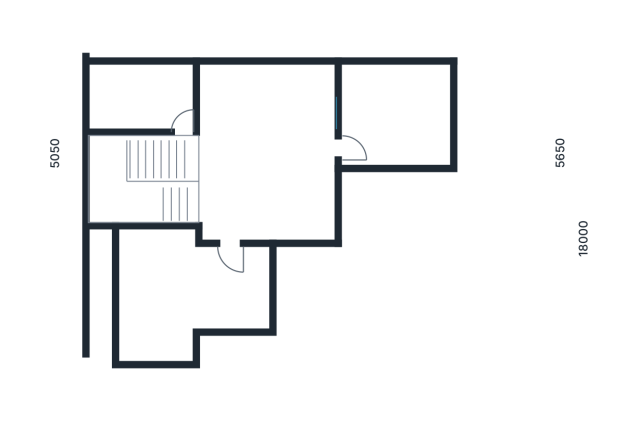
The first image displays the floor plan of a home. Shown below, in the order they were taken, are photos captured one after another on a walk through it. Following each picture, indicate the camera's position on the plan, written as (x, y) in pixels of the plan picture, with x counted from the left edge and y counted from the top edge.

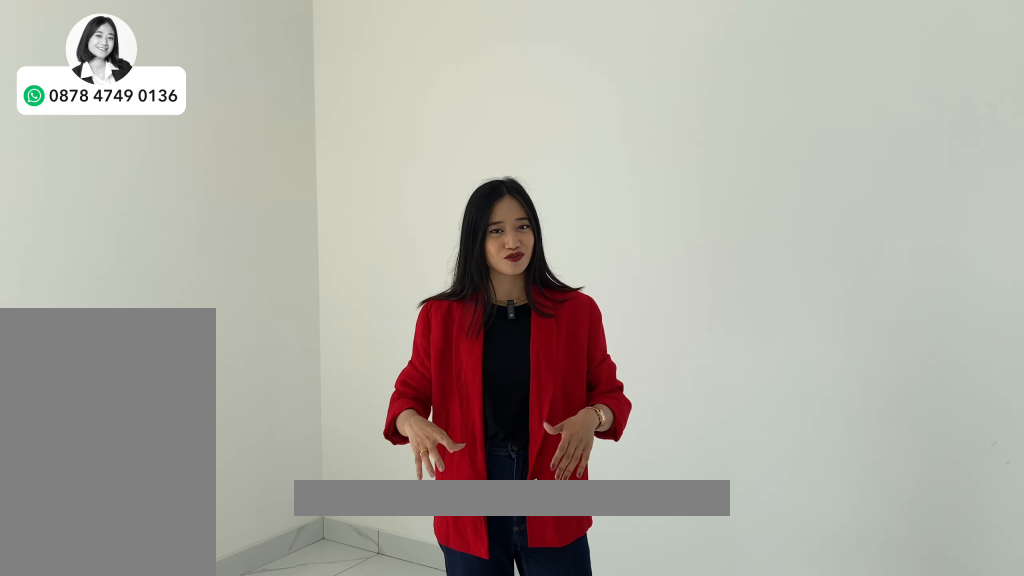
(249, 180)
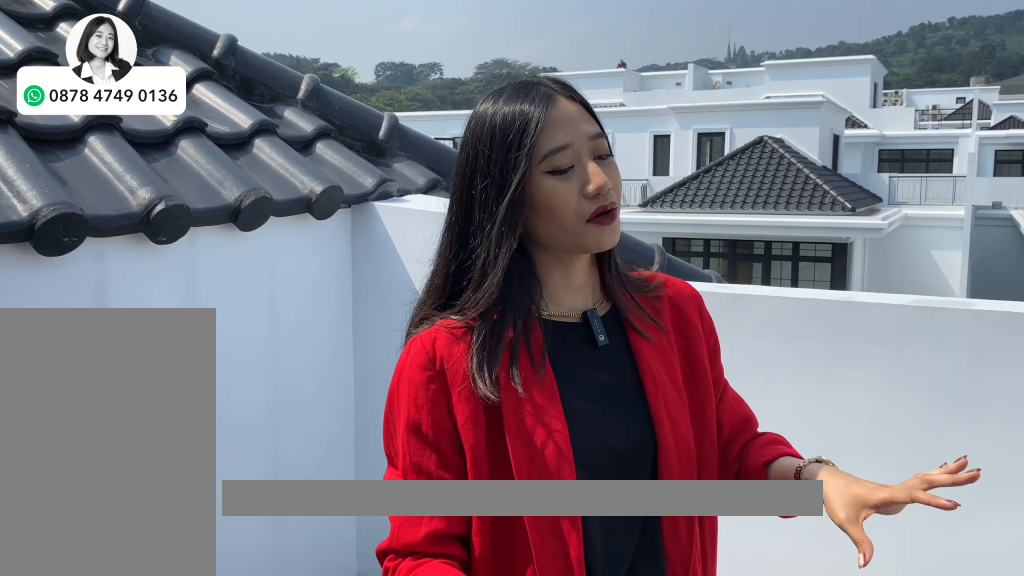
(174, 290)
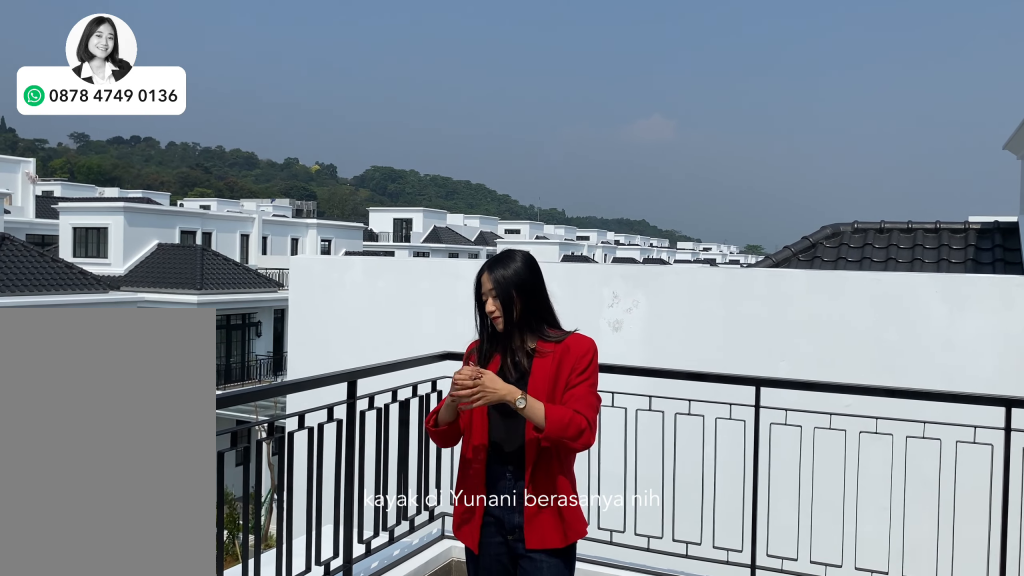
(174, 290)
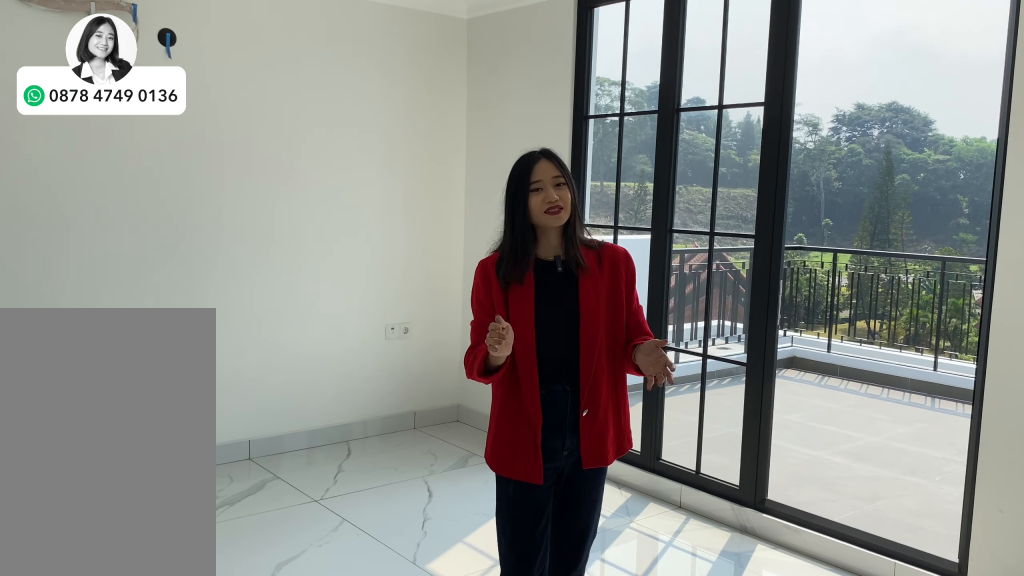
(259, 117)
